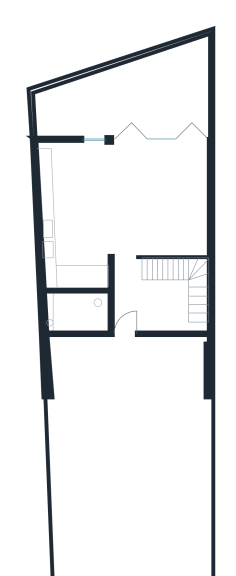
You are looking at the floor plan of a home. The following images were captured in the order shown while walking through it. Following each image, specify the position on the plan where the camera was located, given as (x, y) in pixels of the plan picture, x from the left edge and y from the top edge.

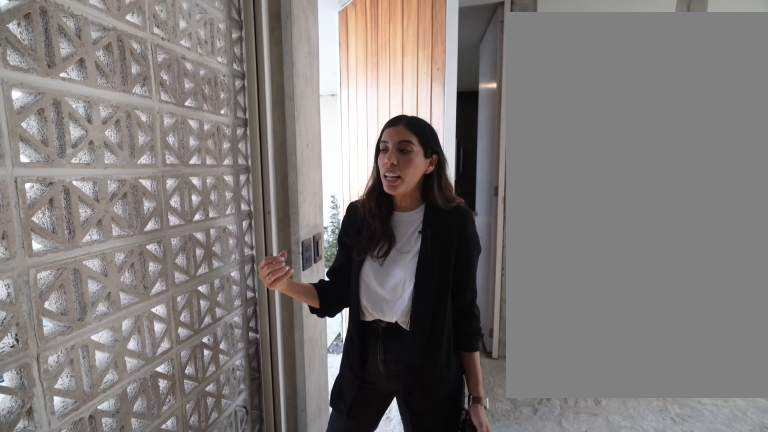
(168, 324)
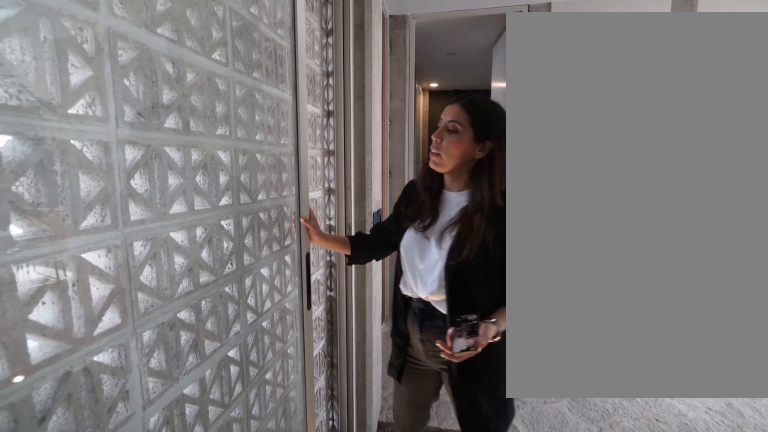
(168, 324)
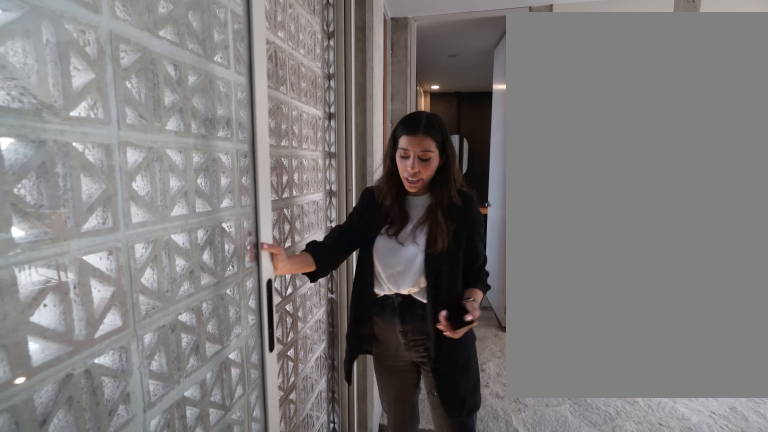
(168, 324)
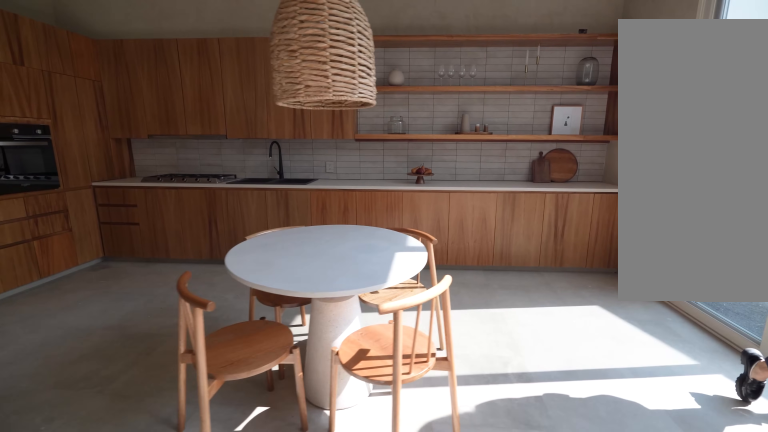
(123, 157)
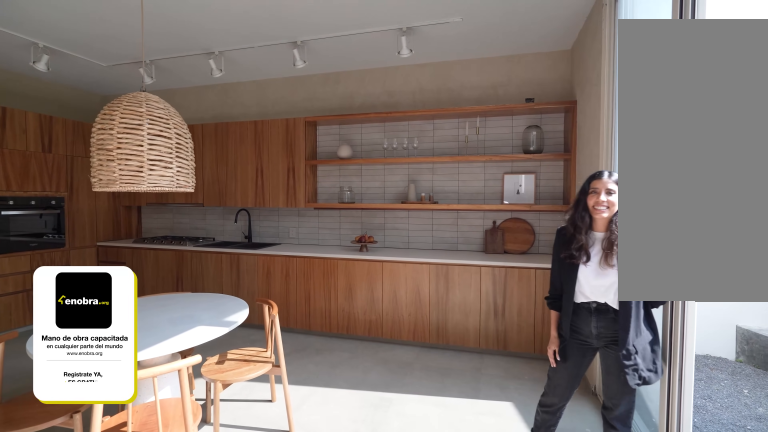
(132, 179)
